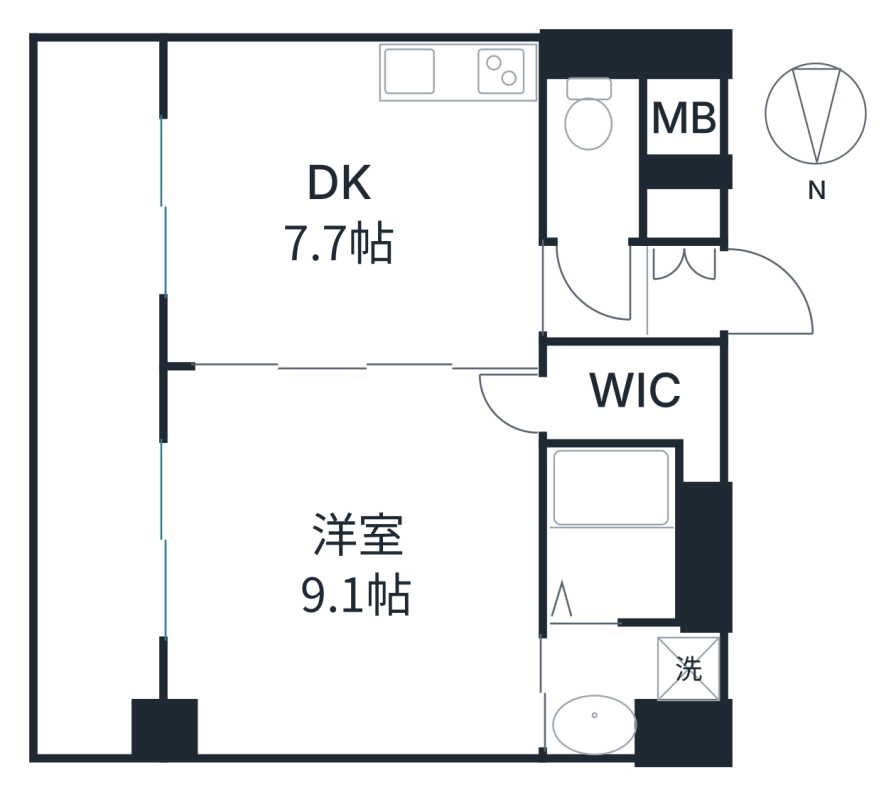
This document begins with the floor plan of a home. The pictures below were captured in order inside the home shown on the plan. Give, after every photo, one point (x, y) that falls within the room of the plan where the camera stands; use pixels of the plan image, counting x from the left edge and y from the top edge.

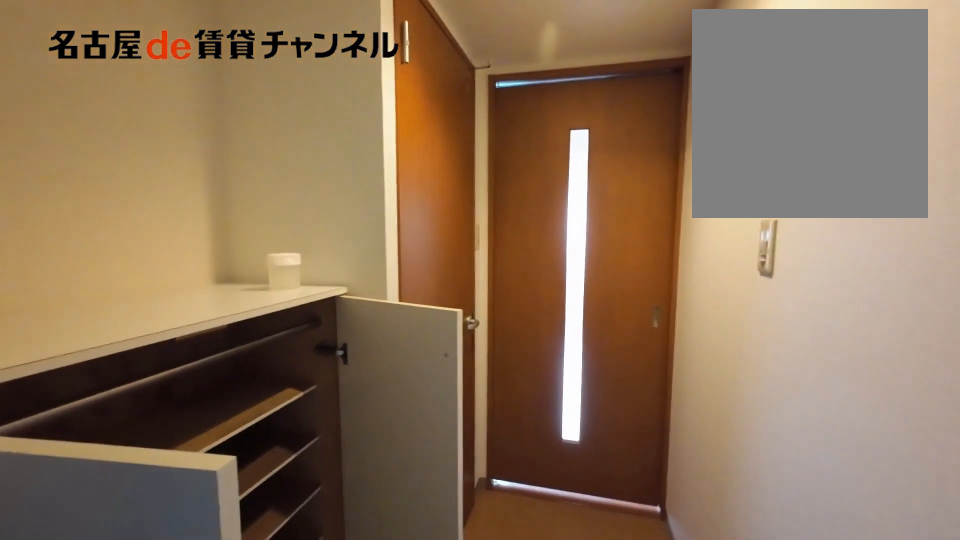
(637, 277)
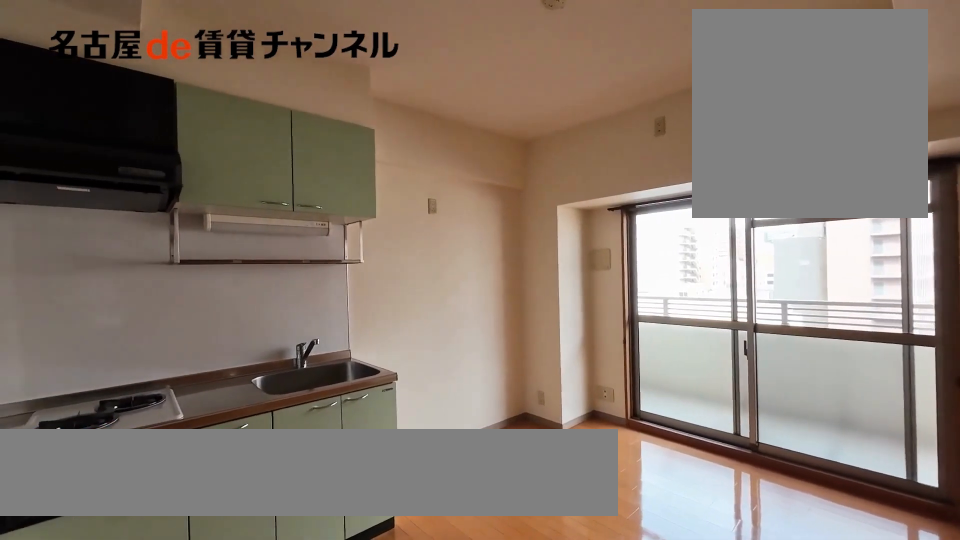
(348, 203)
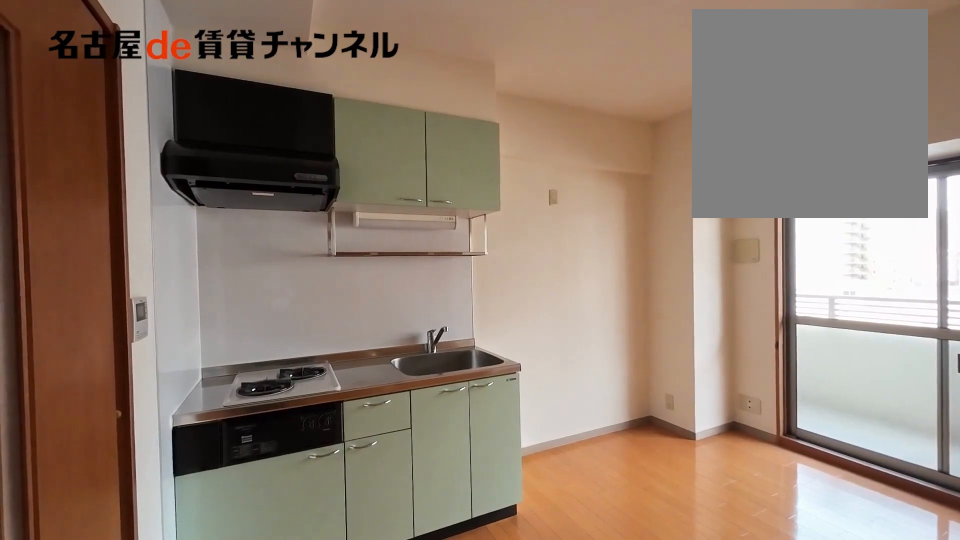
(348, 203)
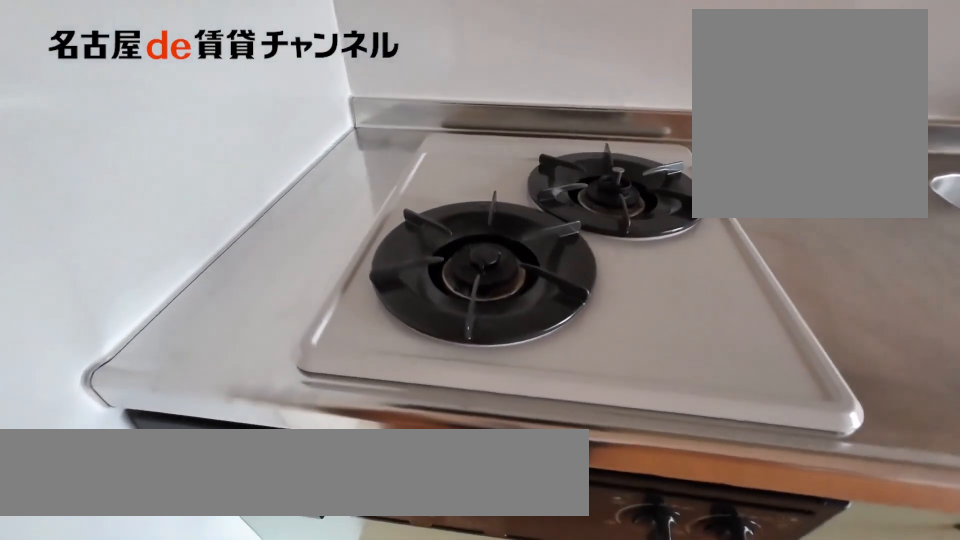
(457, 74)
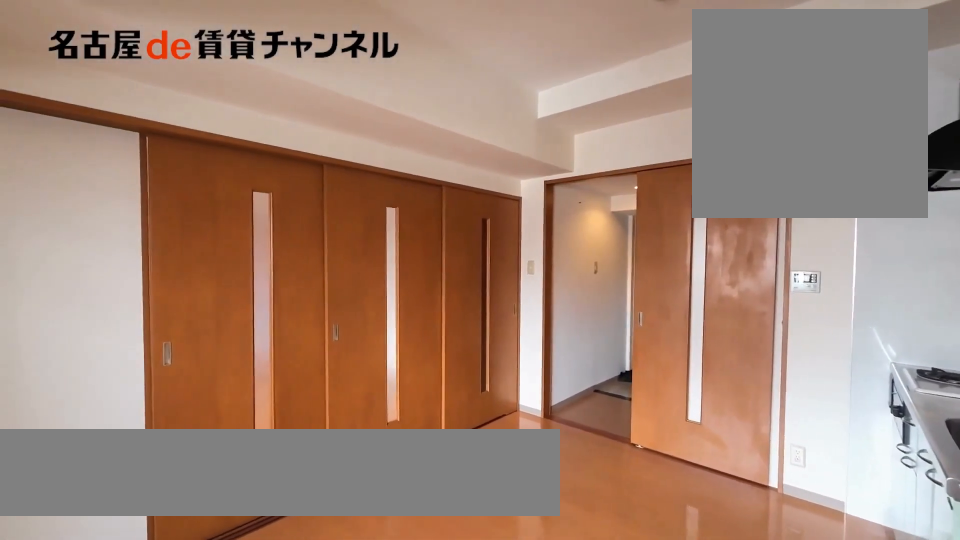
(352, 201)
